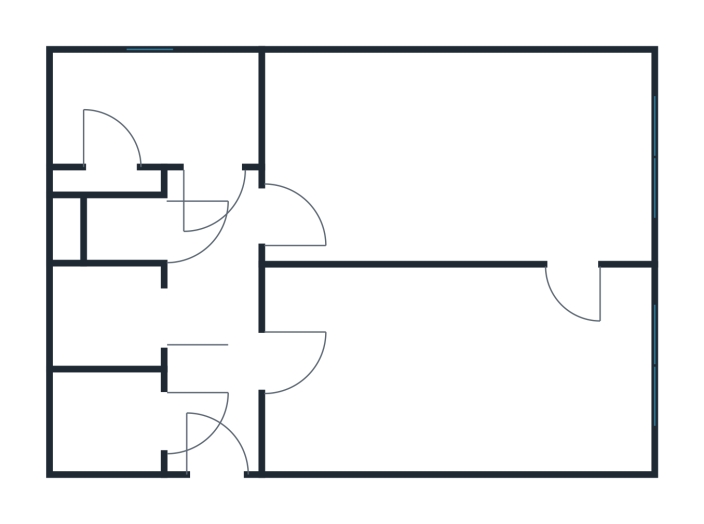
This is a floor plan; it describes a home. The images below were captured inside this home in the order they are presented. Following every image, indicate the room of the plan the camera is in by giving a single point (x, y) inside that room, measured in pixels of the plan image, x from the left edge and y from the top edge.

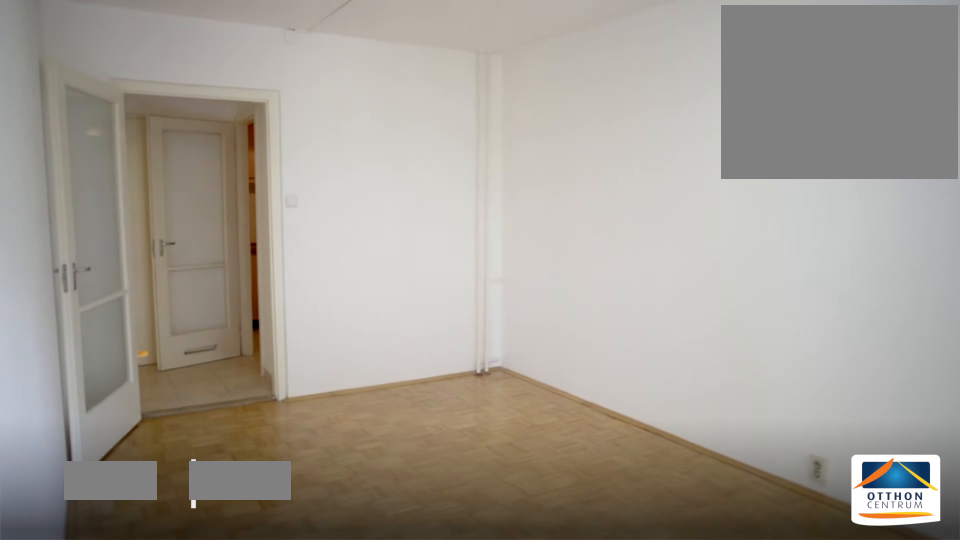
(472, 155)
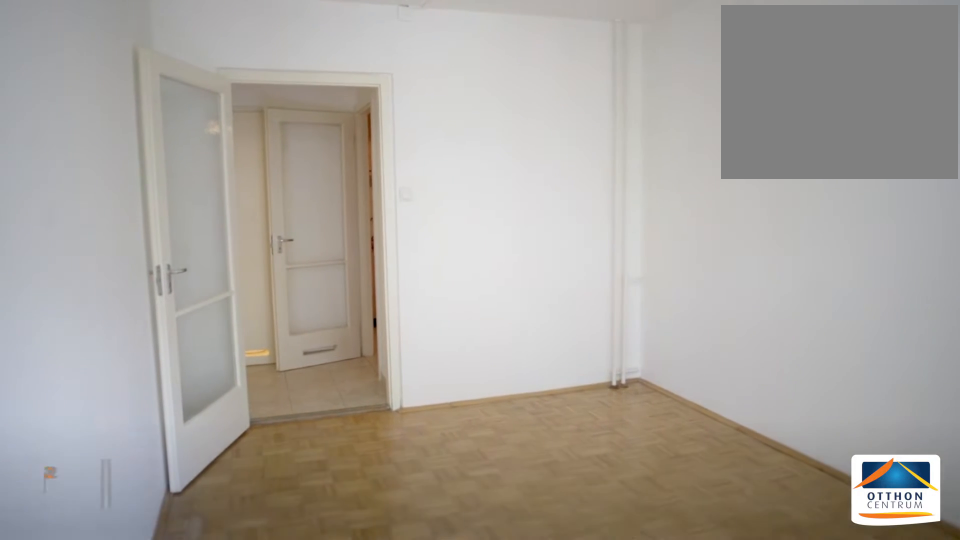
(472, 155)
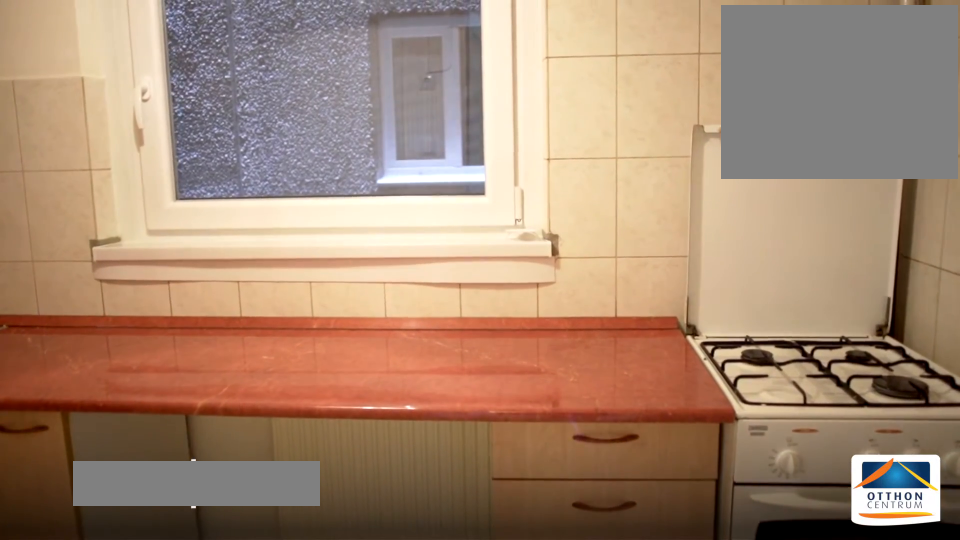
(167, 112)
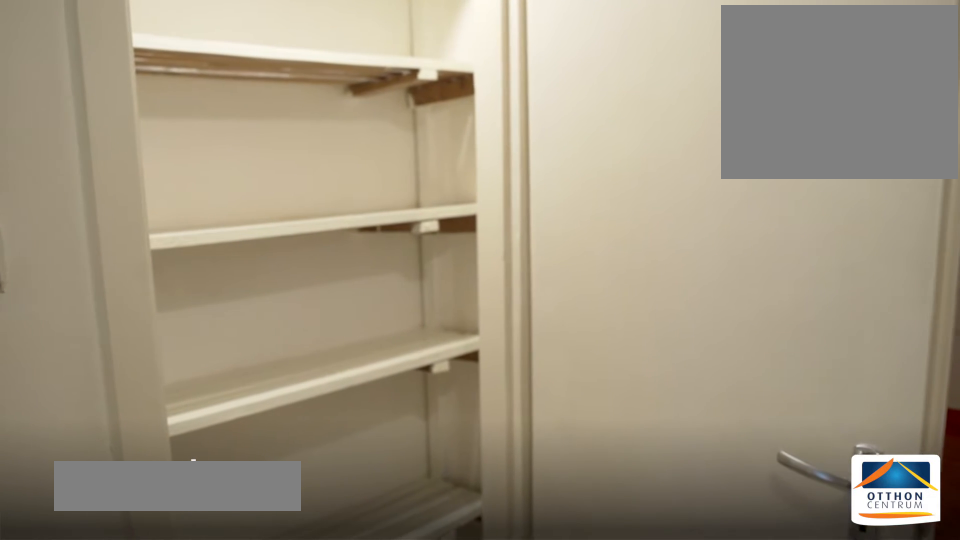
(116, 166)
